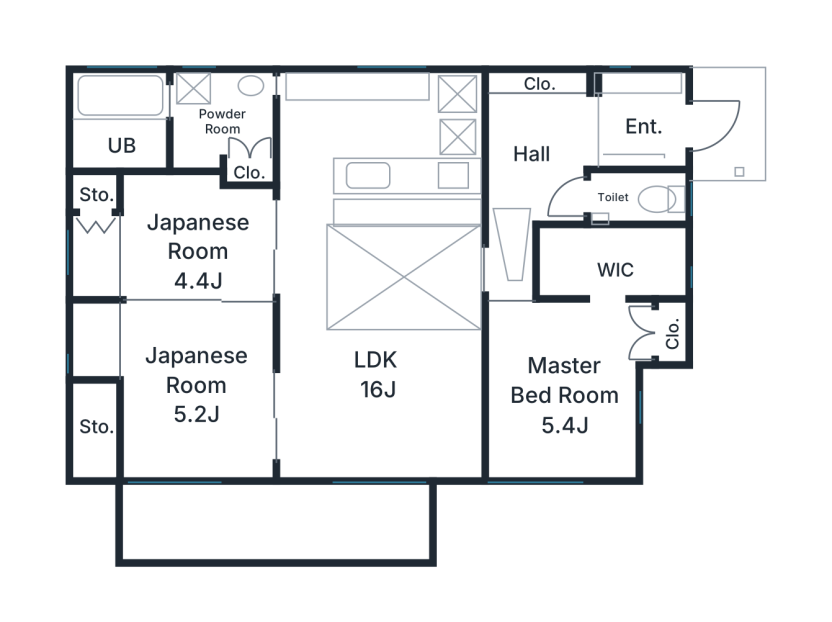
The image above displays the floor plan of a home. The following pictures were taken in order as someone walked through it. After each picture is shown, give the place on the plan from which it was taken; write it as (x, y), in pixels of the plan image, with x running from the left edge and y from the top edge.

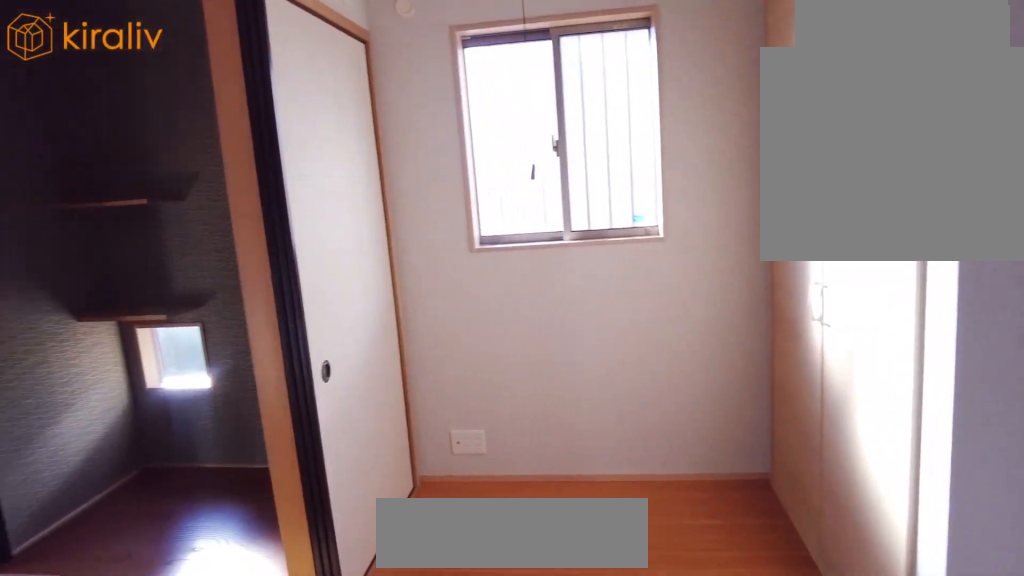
(141, 341)
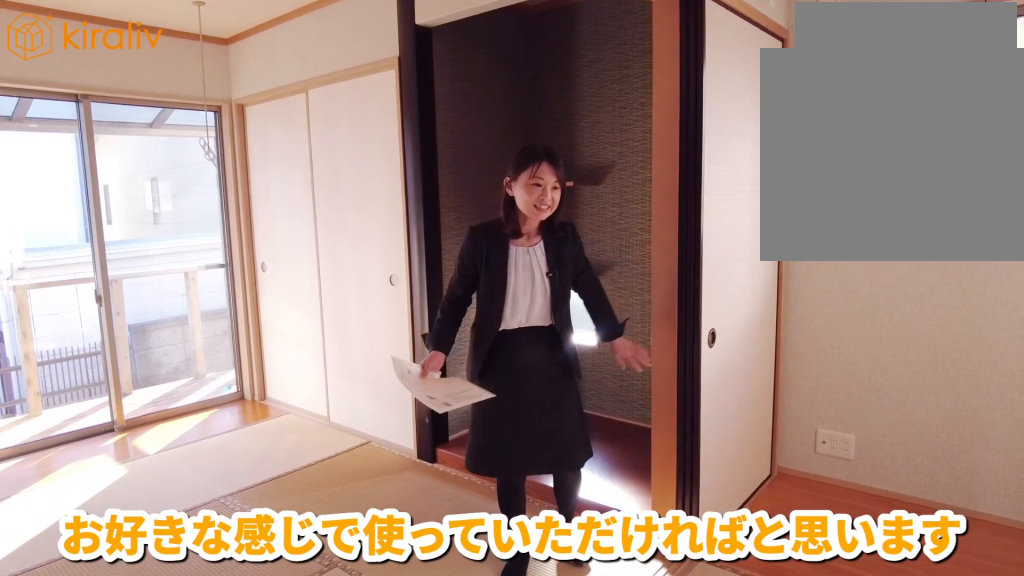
(151, 304)
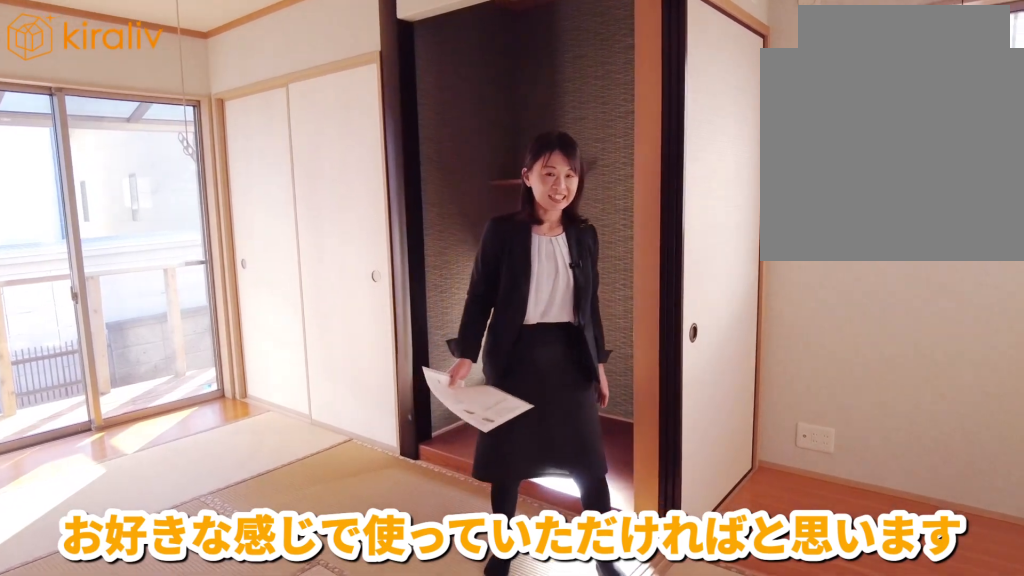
(153, 282)
